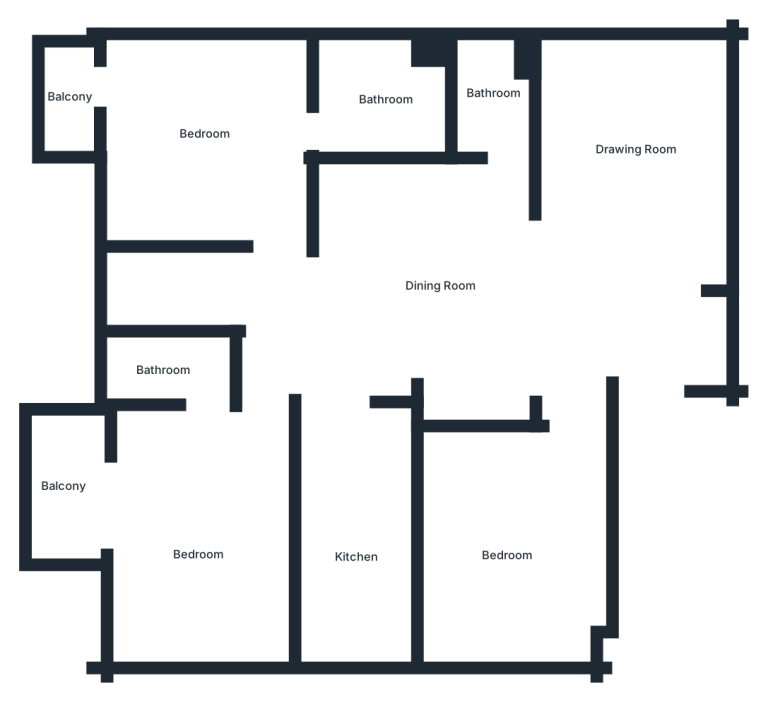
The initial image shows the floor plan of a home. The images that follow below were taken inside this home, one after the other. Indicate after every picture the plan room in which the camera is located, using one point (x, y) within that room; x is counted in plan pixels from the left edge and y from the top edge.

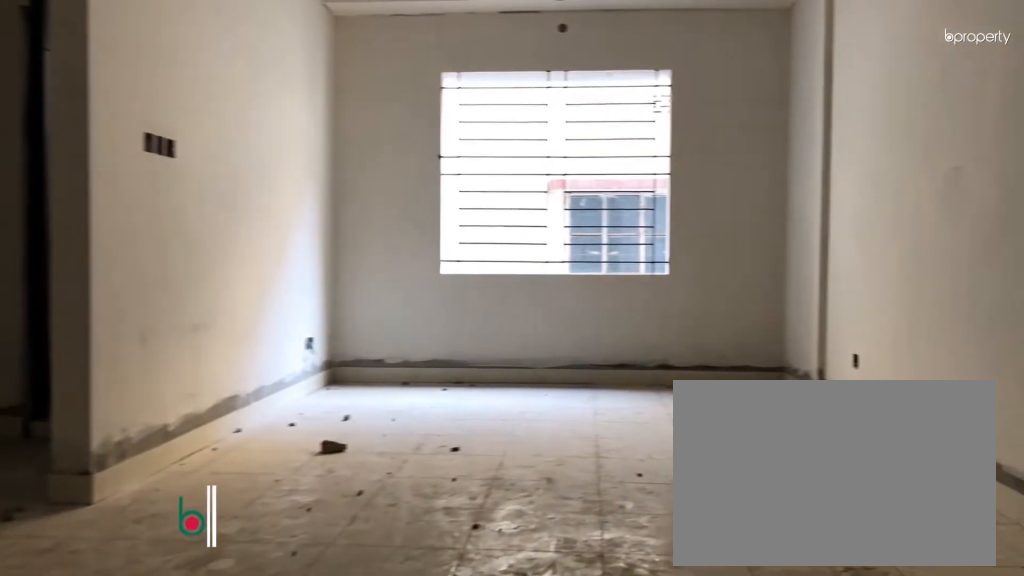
(646, 331)
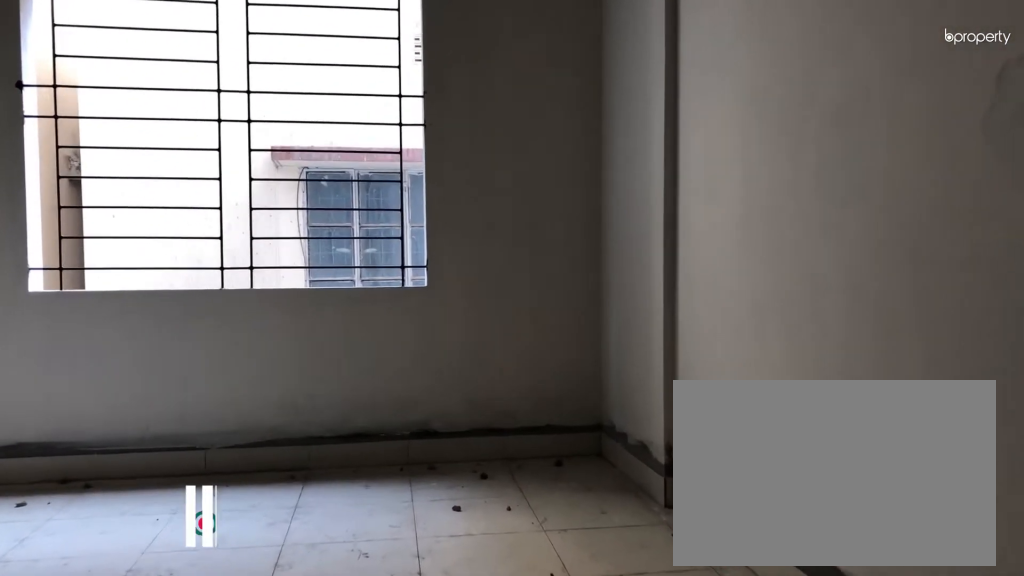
(632, 166)
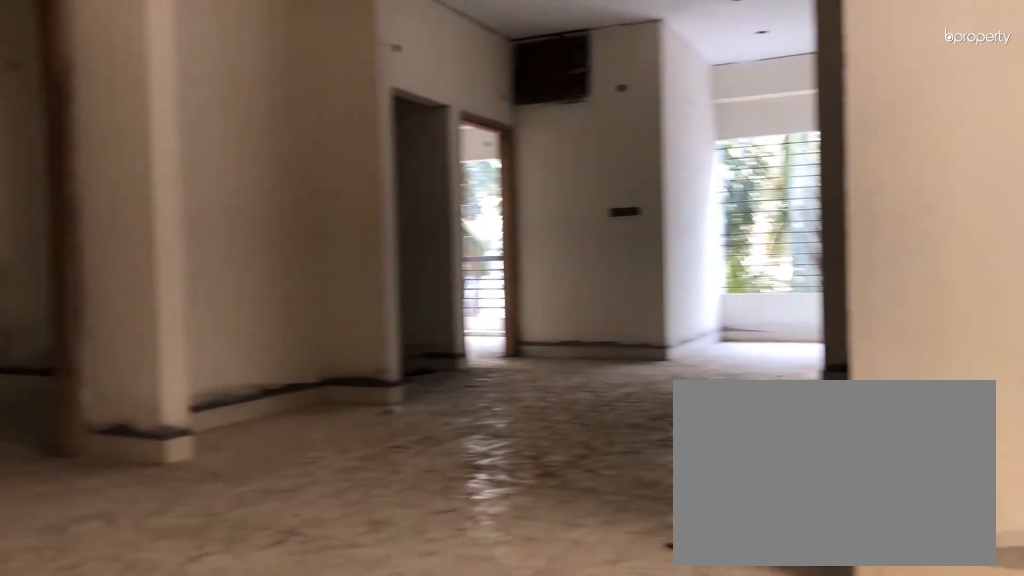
(632, 166)
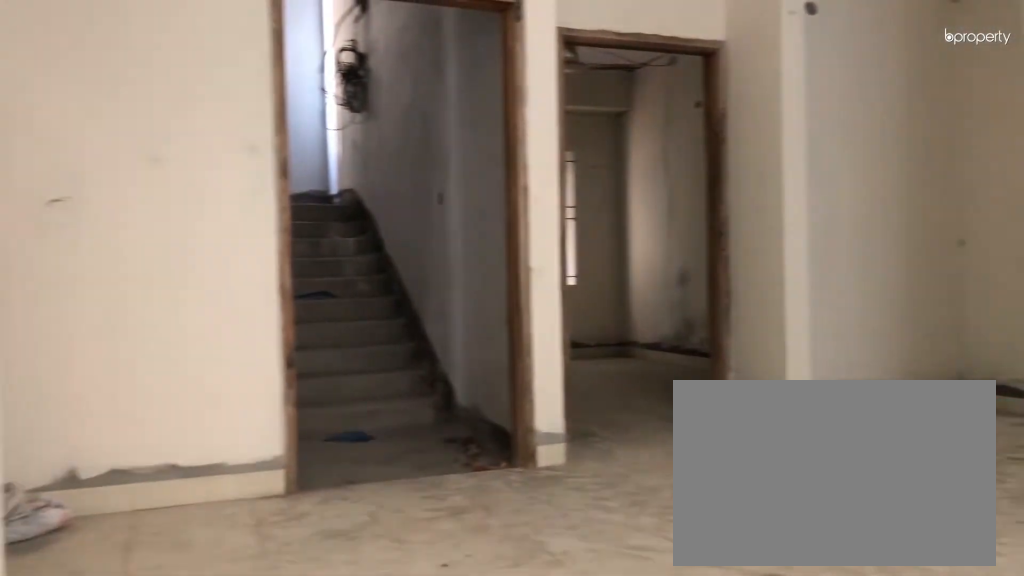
(630, 265)
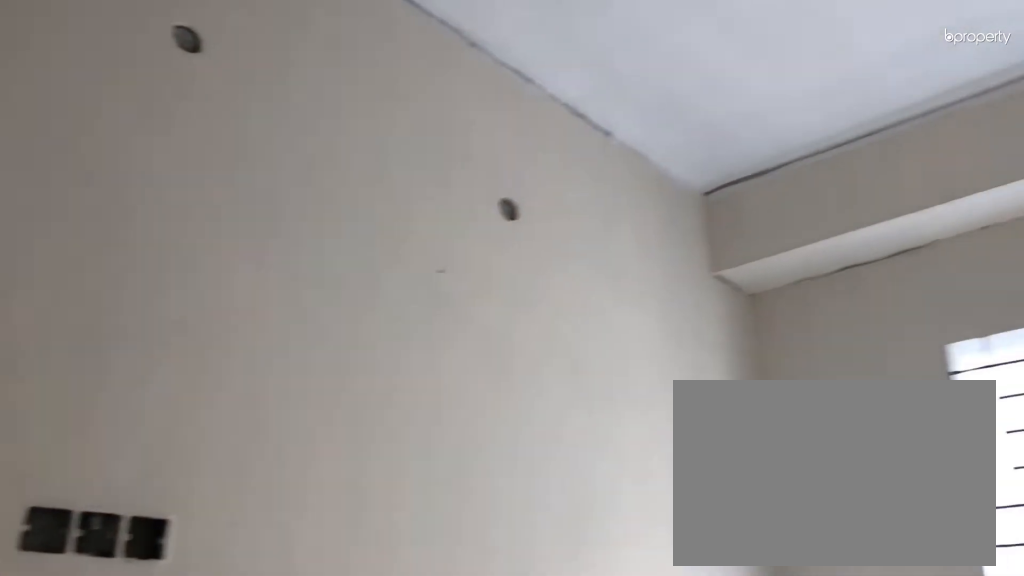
(628, 163)
